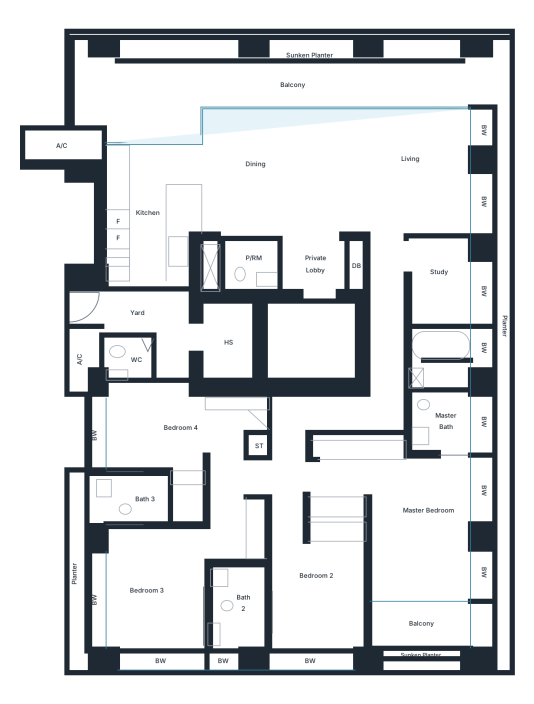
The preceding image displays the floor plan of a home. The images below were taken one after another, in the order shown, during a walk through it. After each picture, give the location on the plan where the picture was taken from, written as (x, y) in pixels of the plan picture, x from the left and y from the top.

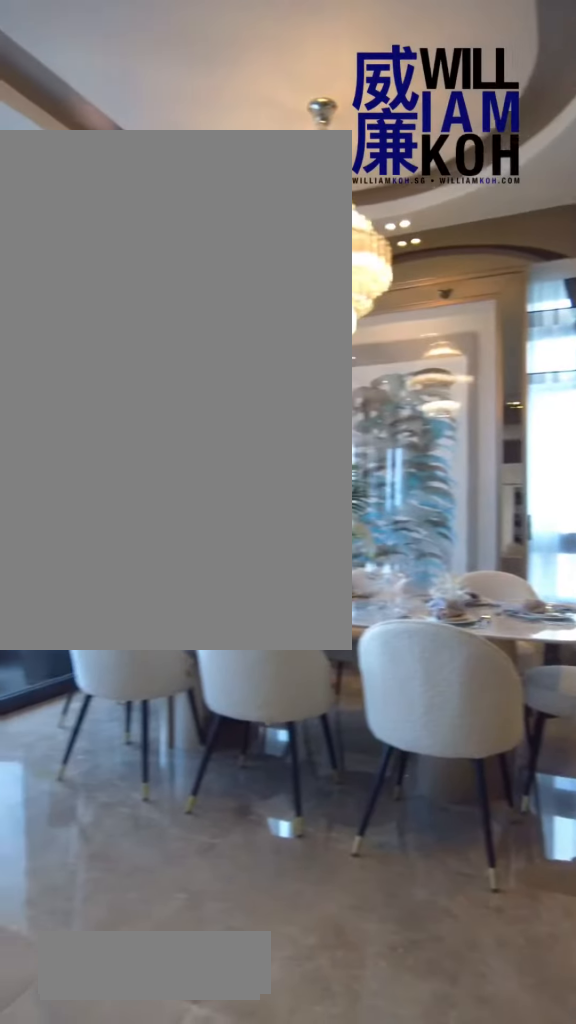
(316, 211)
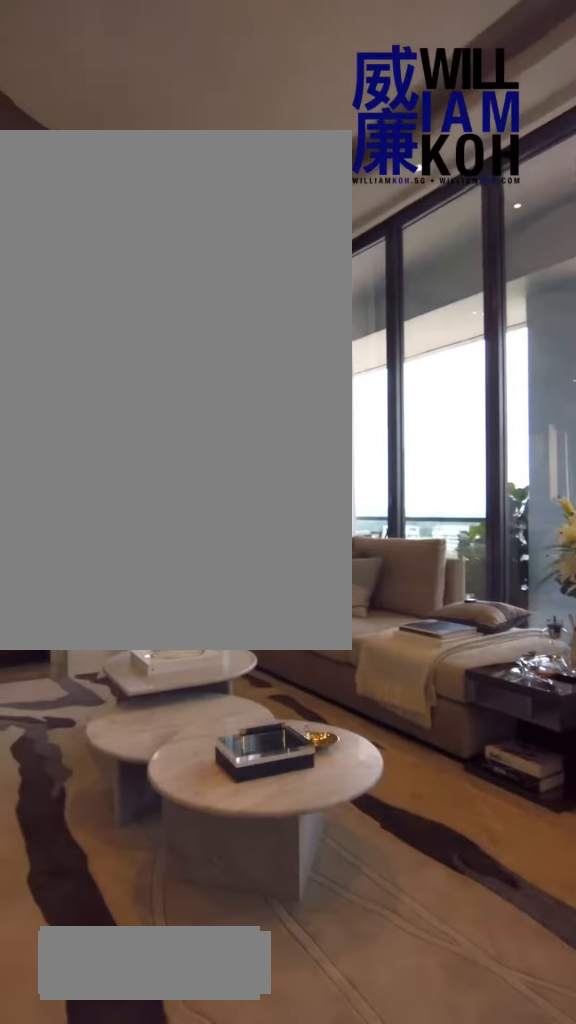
(316, 211)
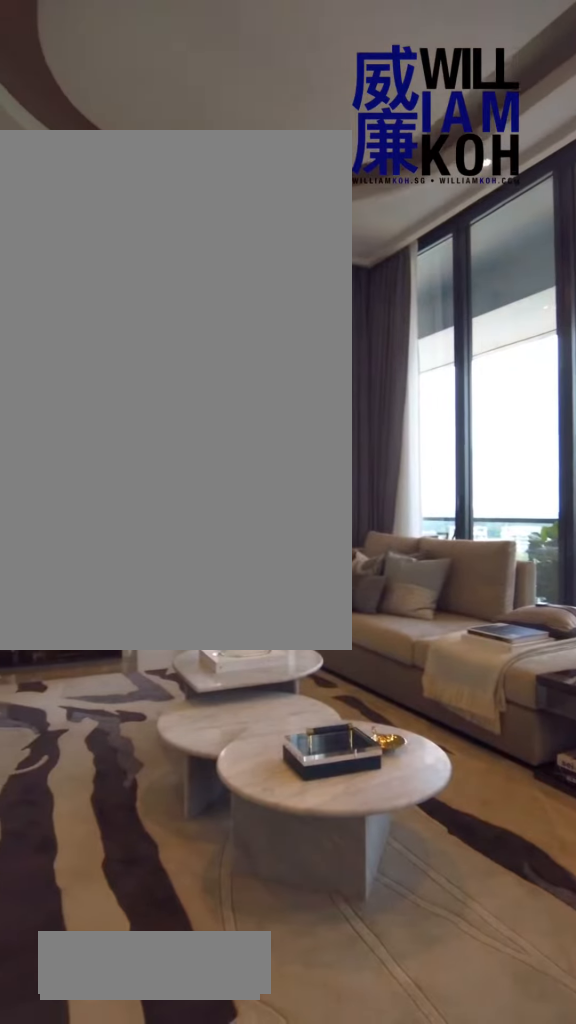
(316, 211)
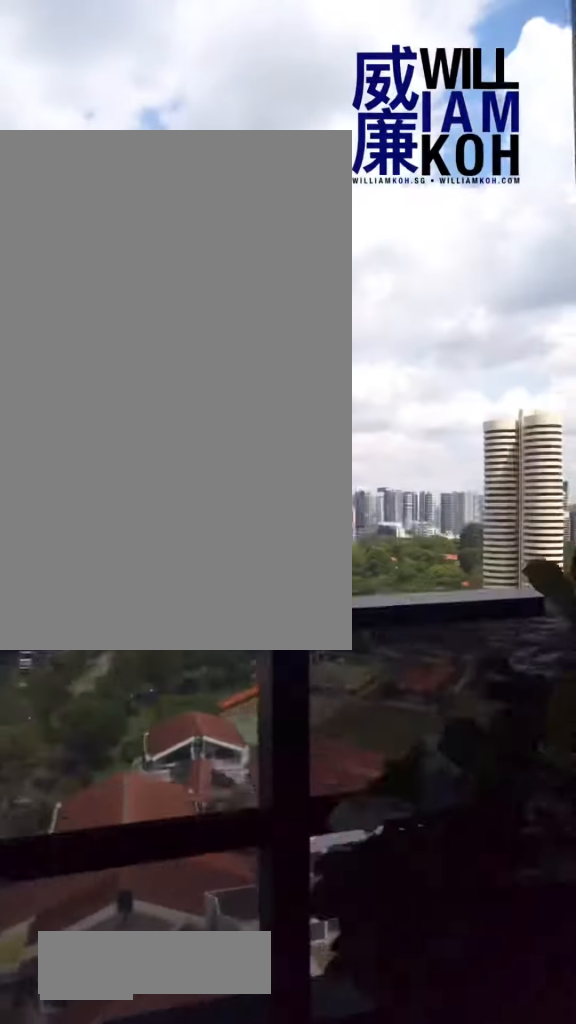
(178, 88)
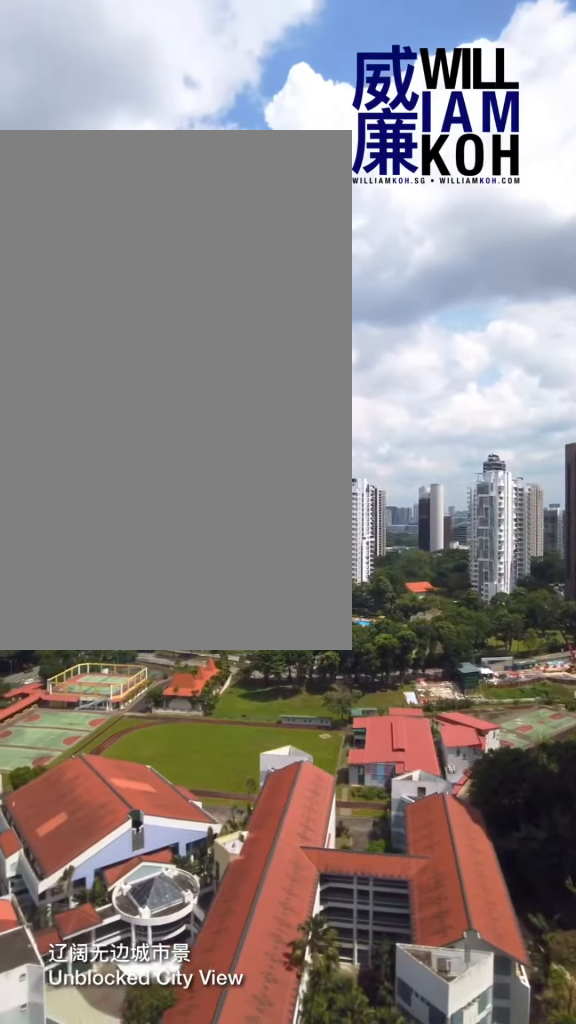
(185, 67)
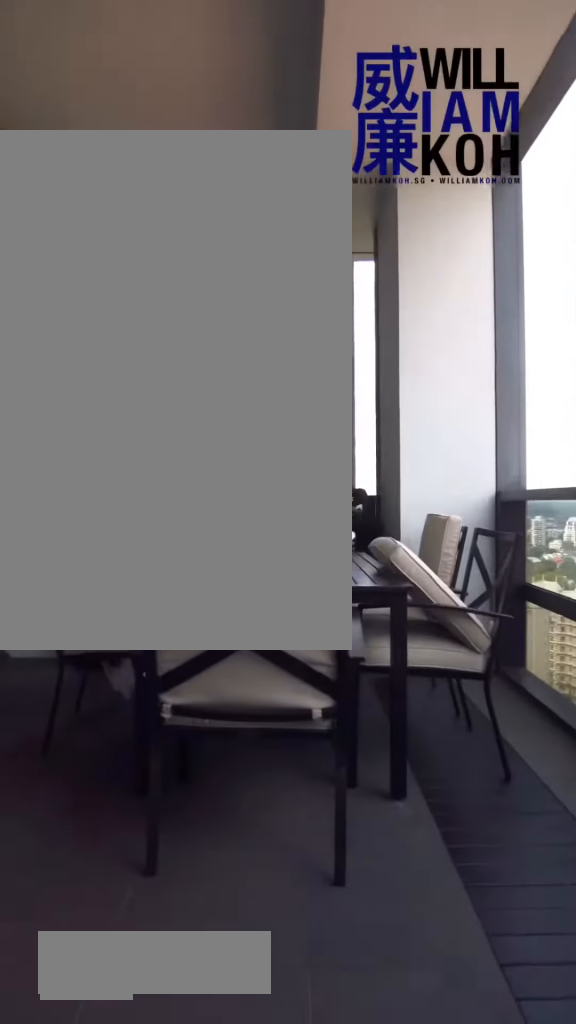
(188, 68)
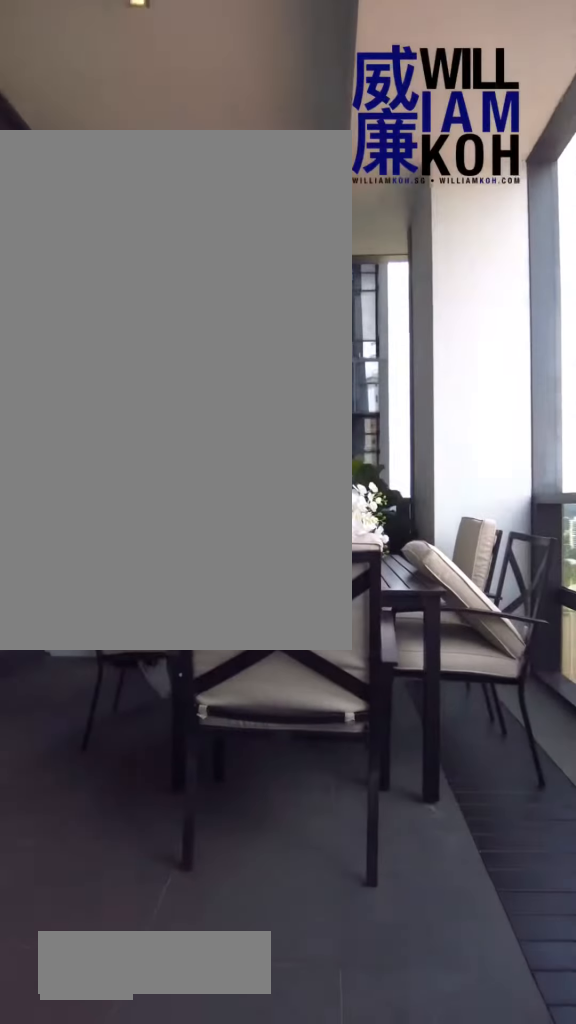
(194, 71)
